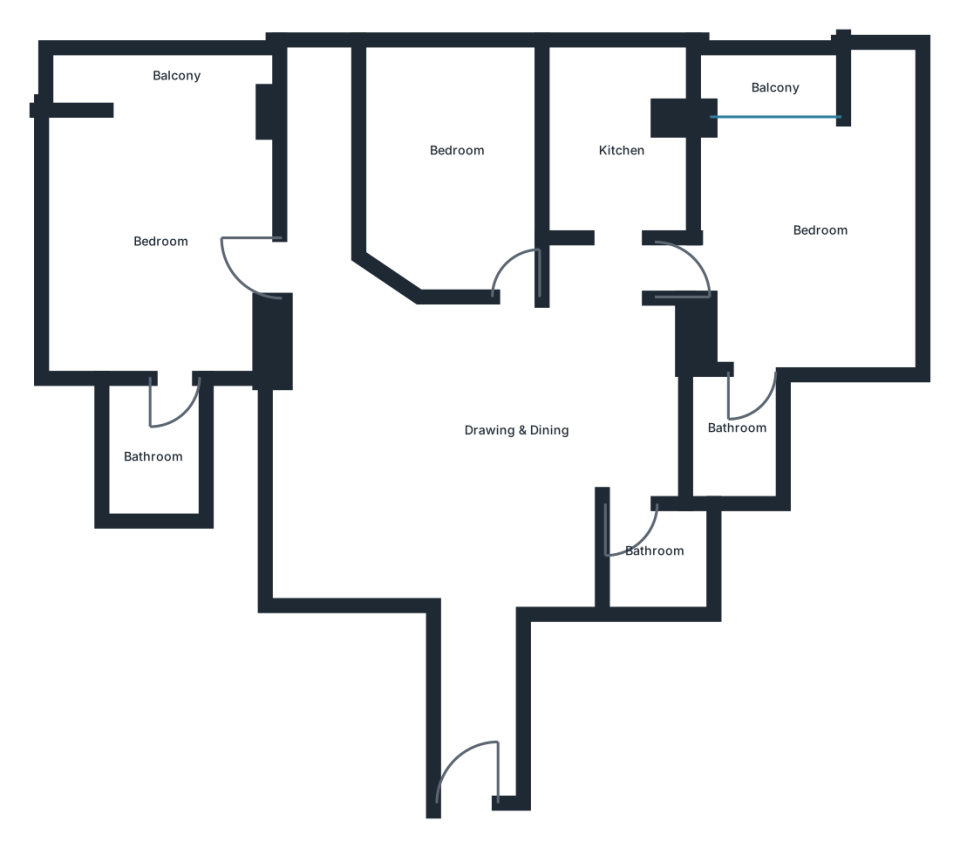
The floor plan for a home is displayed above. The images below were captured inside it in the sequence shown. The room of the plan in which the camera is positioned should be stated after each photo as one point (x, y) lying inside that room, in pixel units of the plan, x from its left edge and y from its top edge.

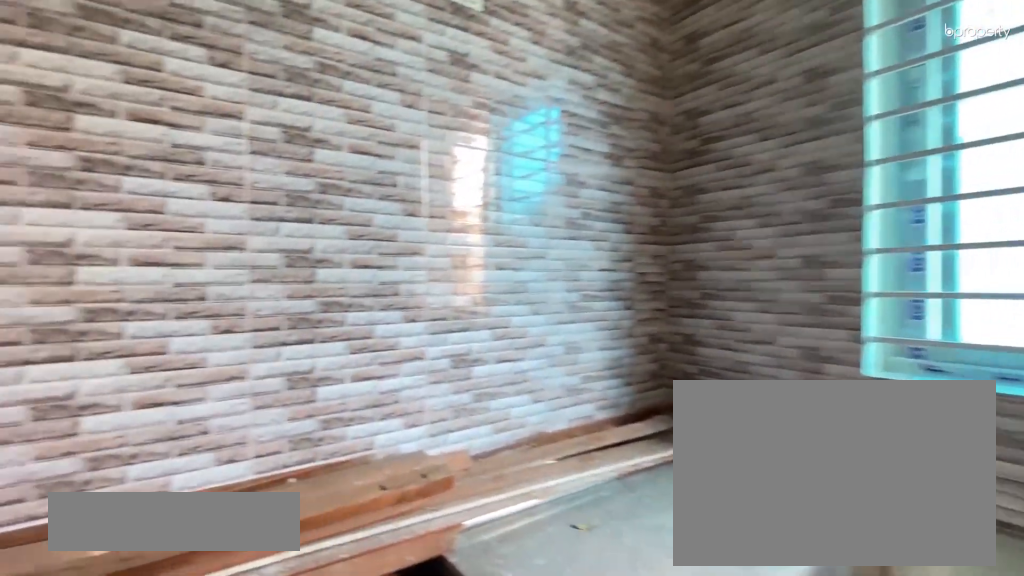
(613, 133)
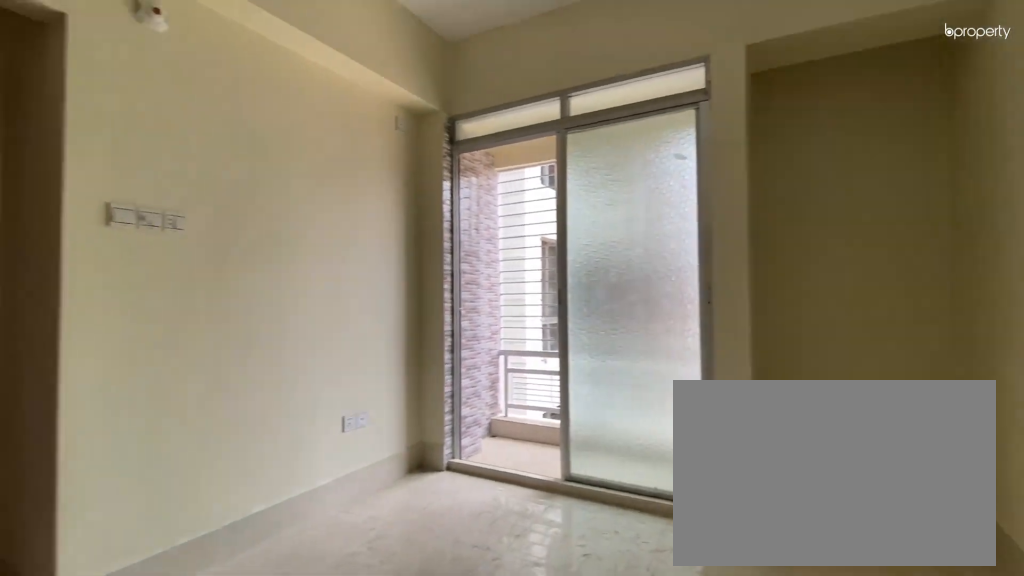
(813, 221)
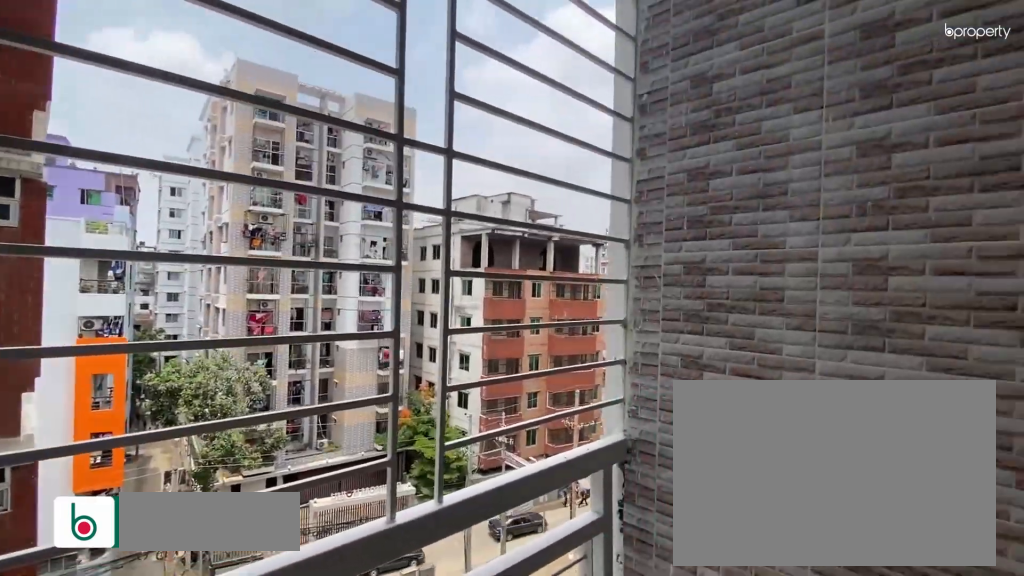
(770, 70)
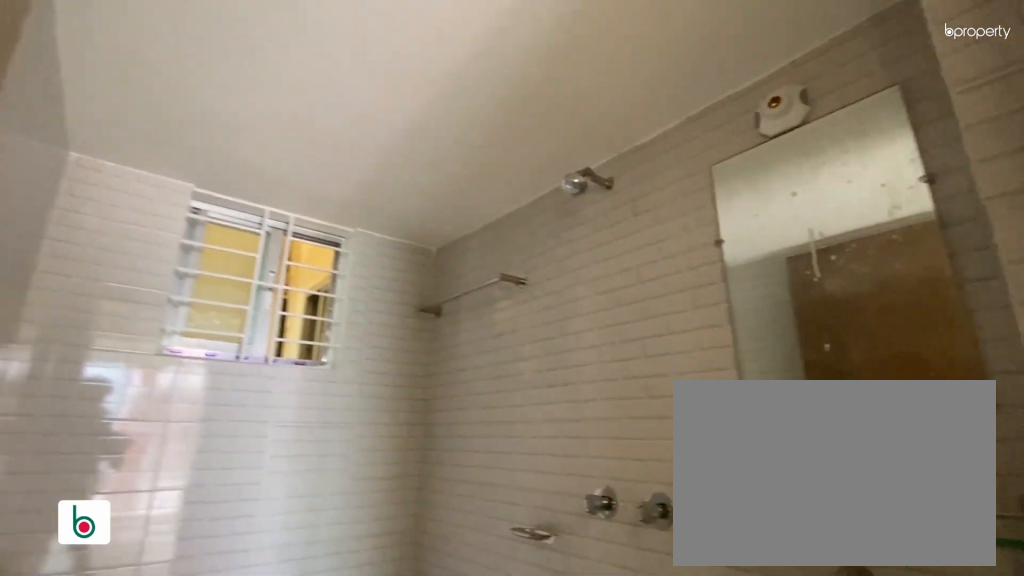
(734, 437)
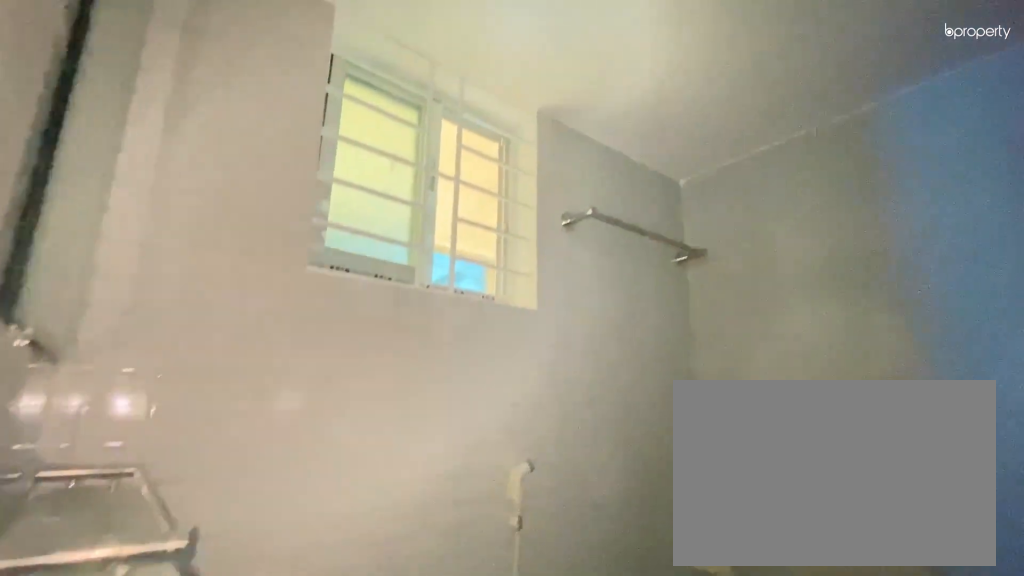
(661, 557)
